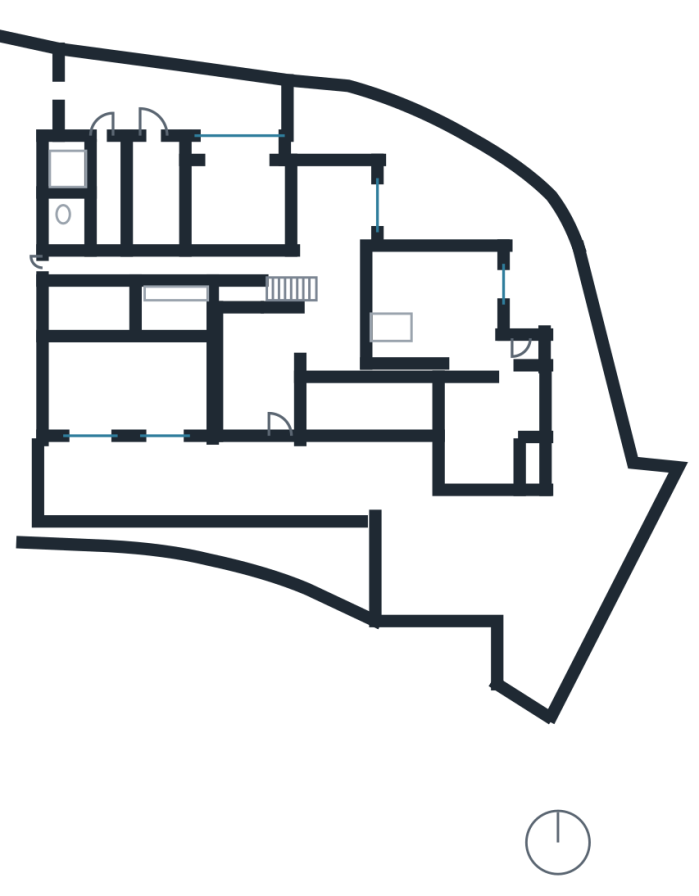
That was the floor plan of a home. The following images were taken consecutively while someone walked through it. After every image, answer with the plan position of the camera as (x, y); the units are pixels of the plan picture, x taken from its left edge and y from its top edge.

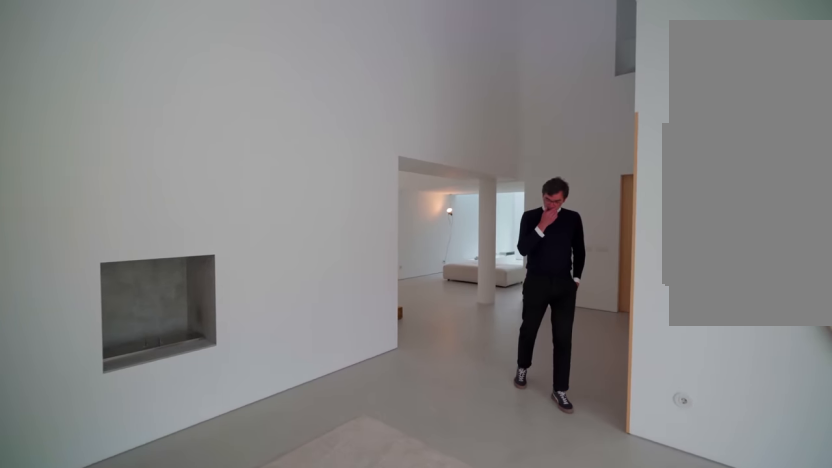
(235, 358)
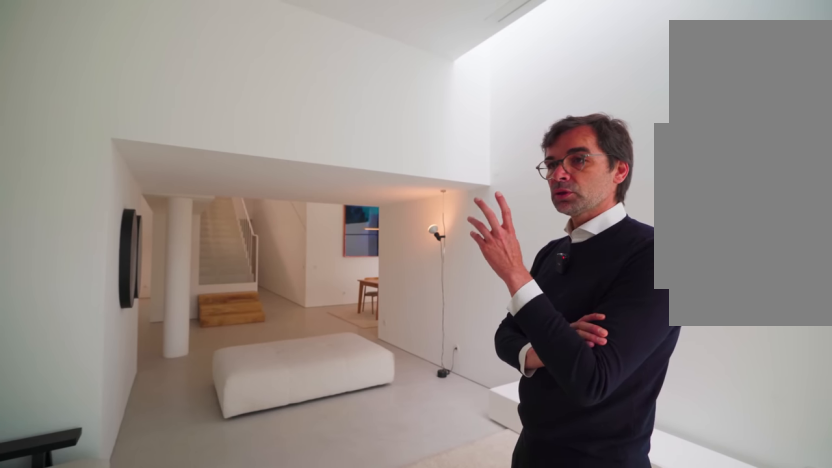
(483, 331)
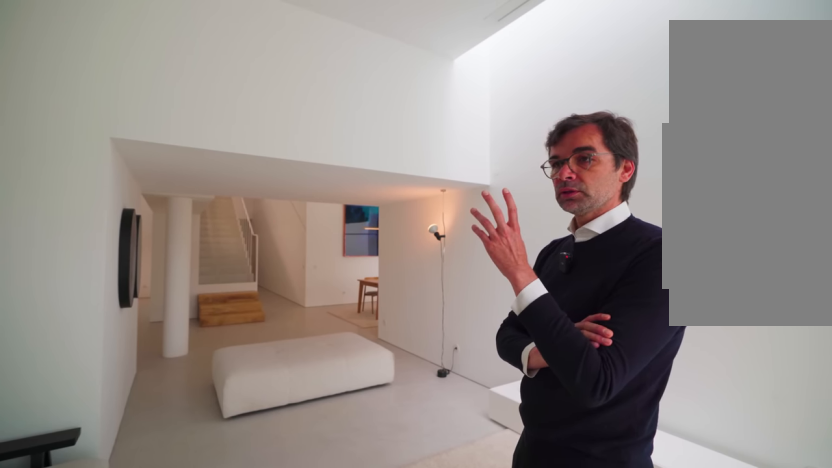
(482, 328)
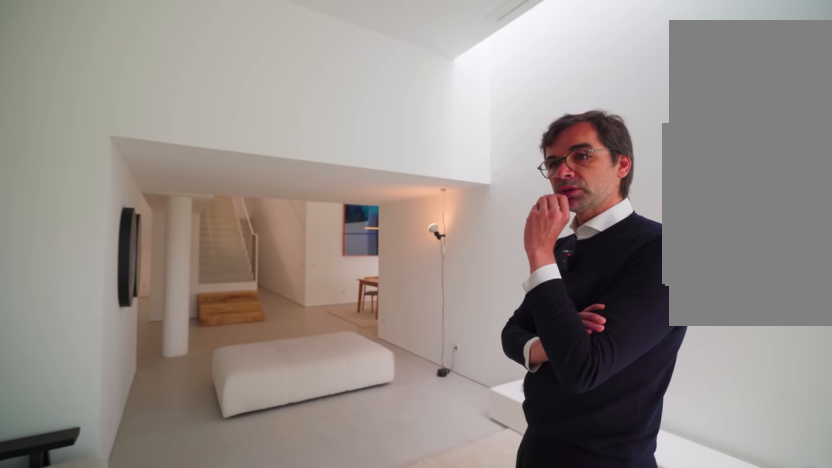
(480, 324)
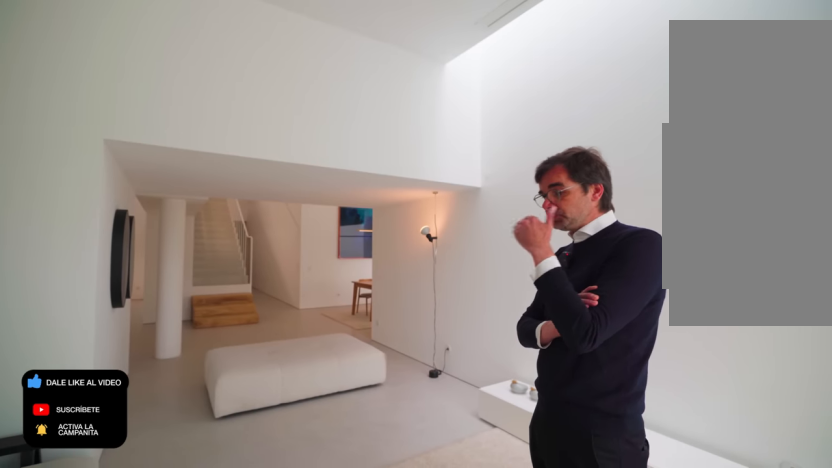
(481, 324)
